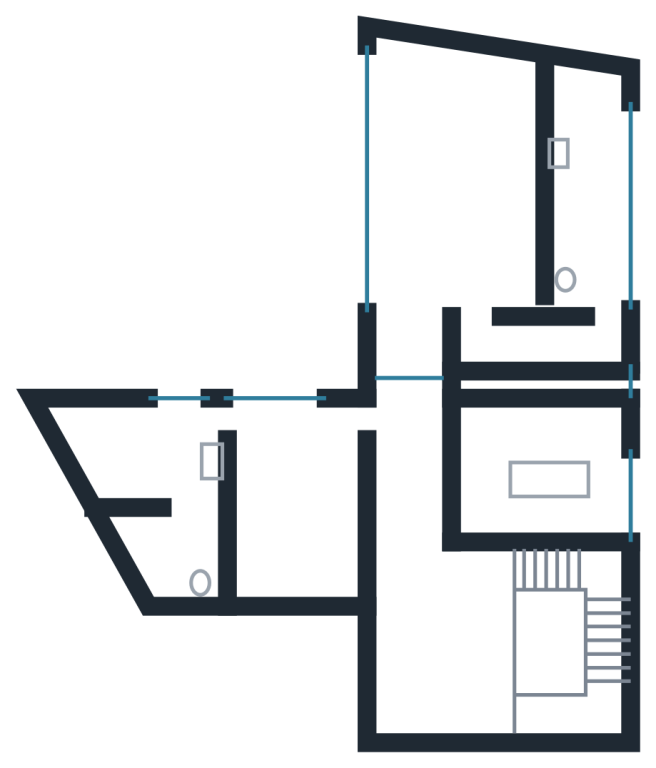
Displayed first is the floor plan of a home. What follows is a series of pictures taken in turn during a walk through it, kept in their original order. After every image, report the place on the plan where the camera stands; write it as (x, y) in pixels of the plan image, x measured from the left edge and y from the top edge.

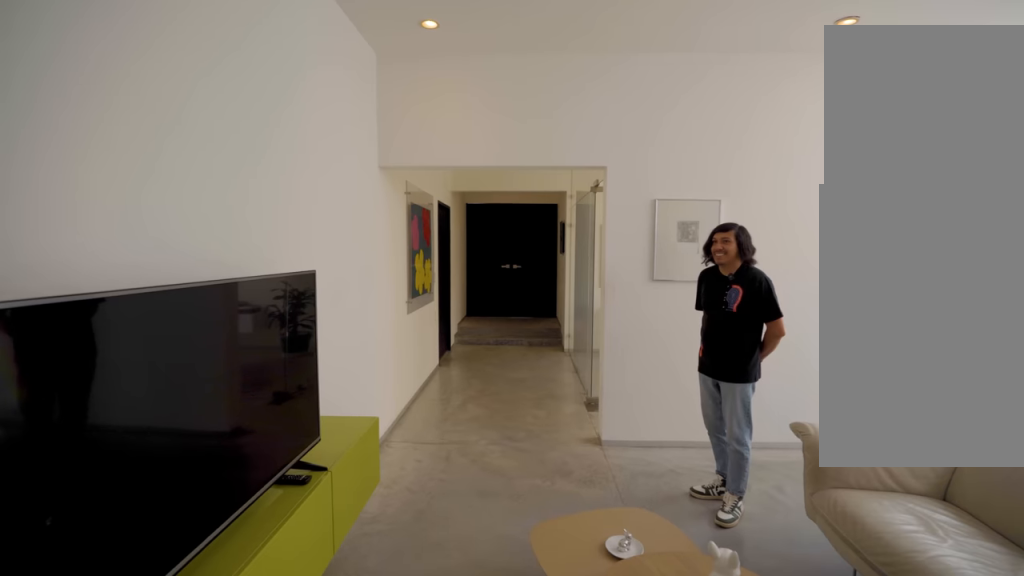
(425, 649)
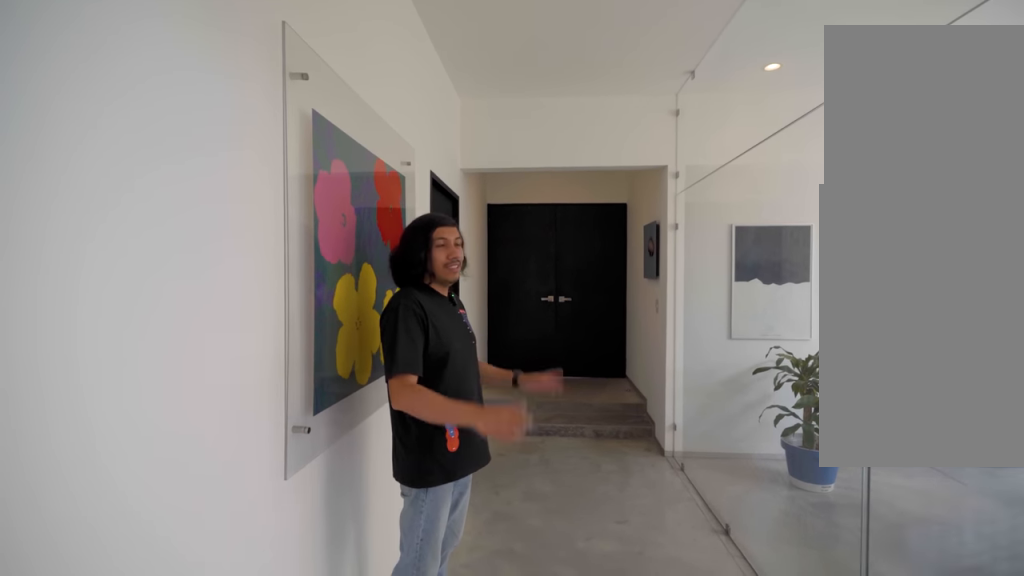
(411, 518)
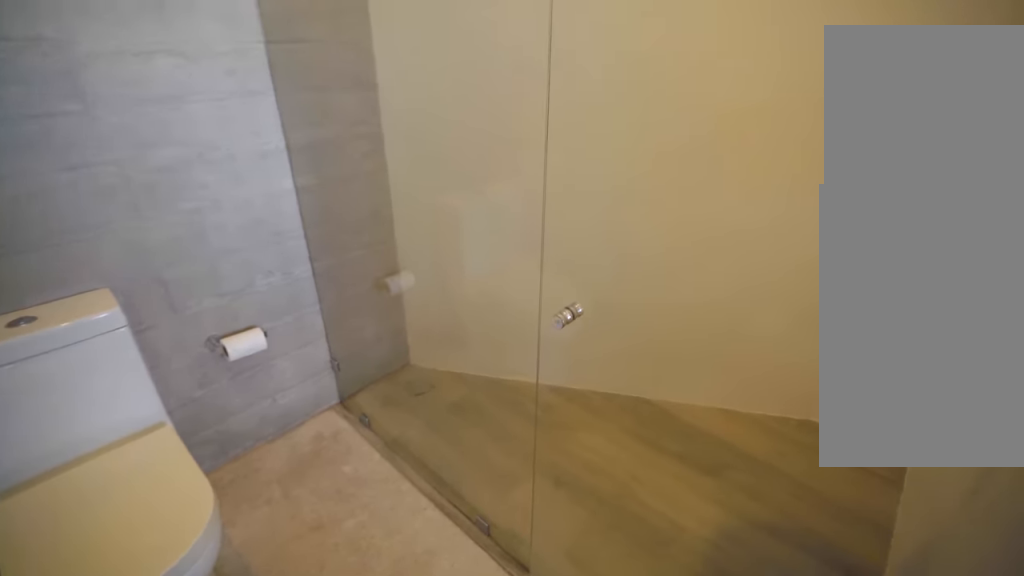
(177, 487)
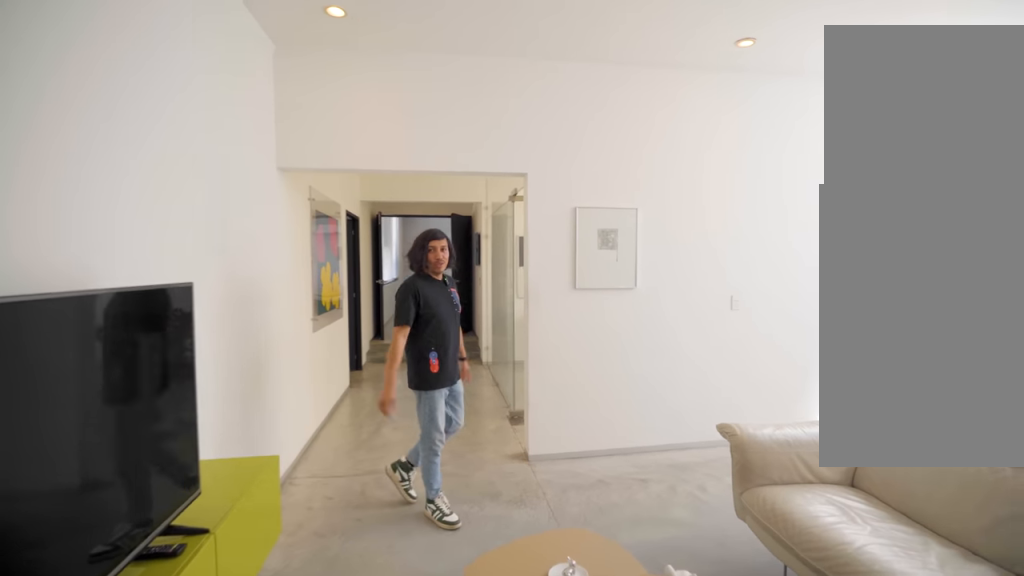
(427, 587)
